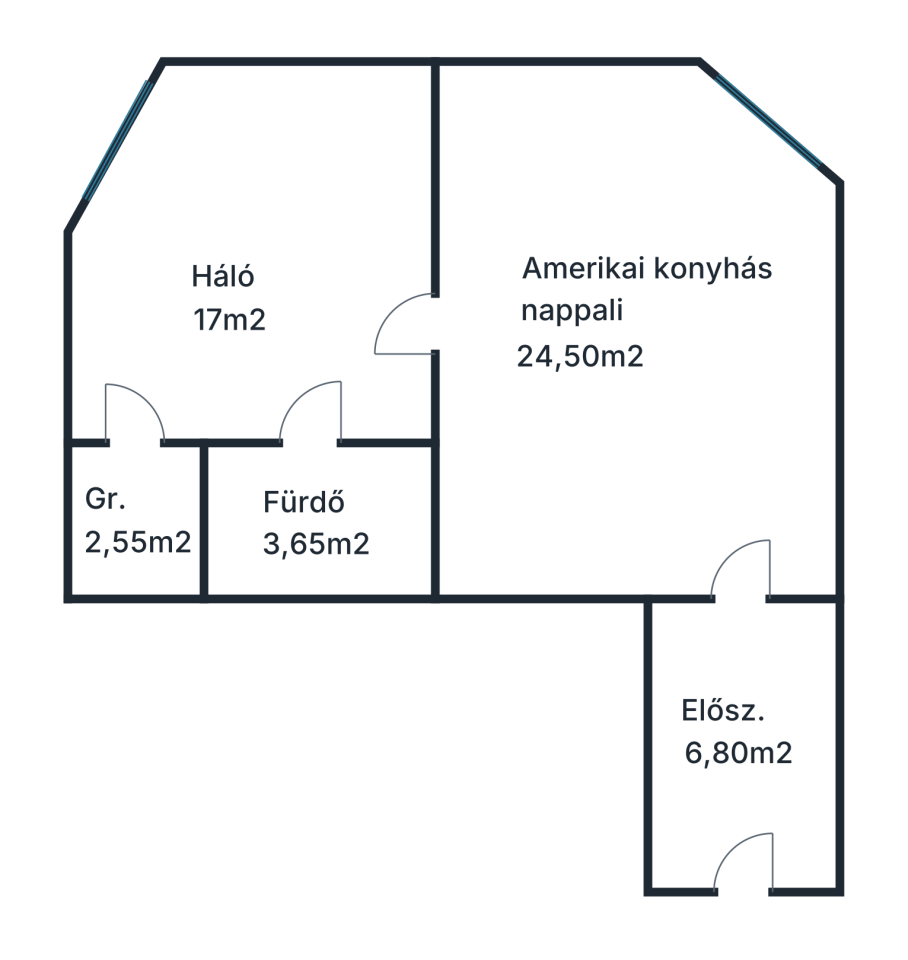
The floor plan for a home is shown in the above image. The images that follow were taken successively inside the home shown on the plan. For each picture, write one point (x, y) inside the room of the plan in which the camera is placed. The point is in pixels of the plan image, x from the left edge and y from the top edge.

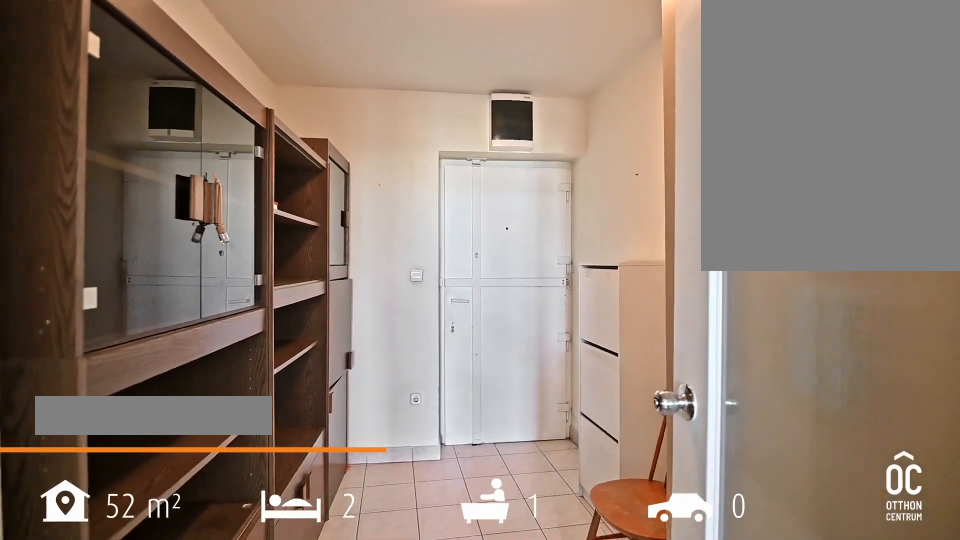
(742, 741)
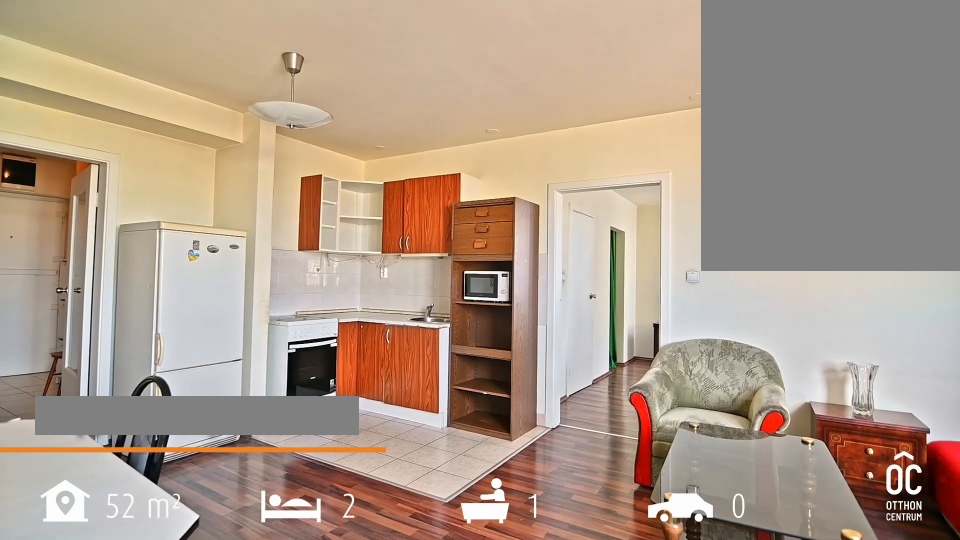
(625, 359)
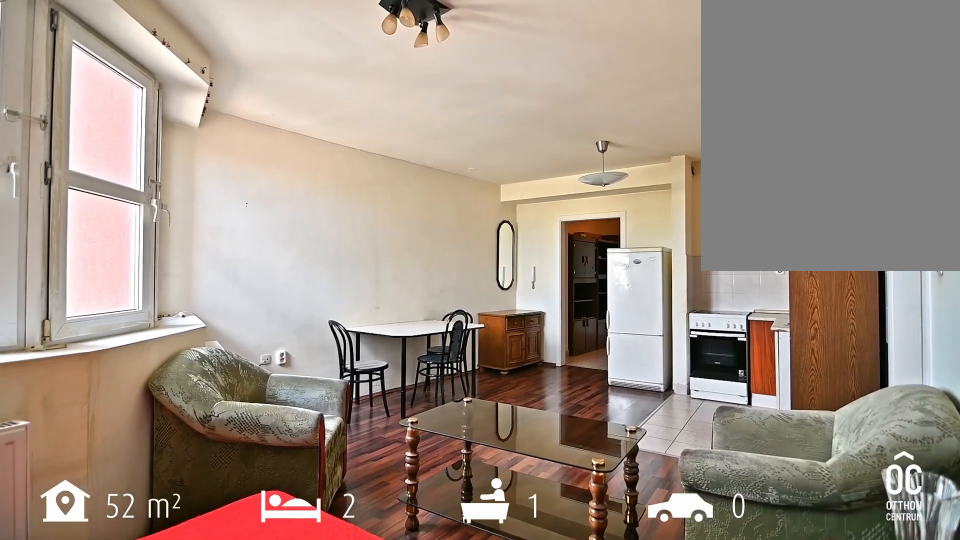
(625, 359)
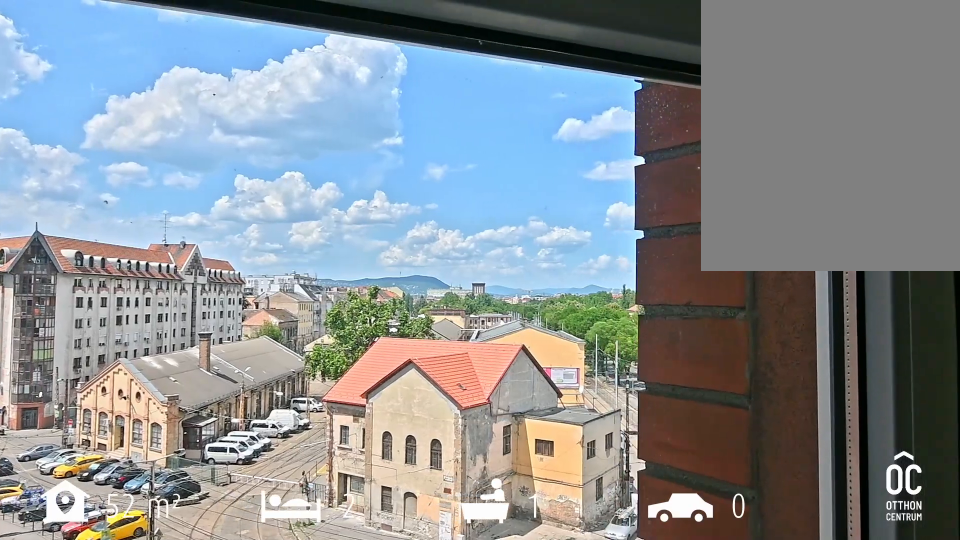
(265, 268)
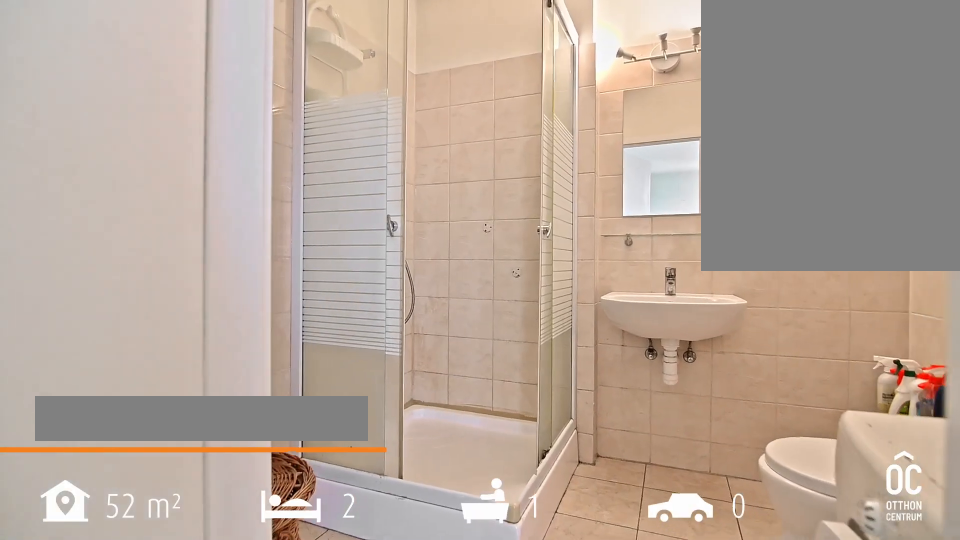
(319, 524)
